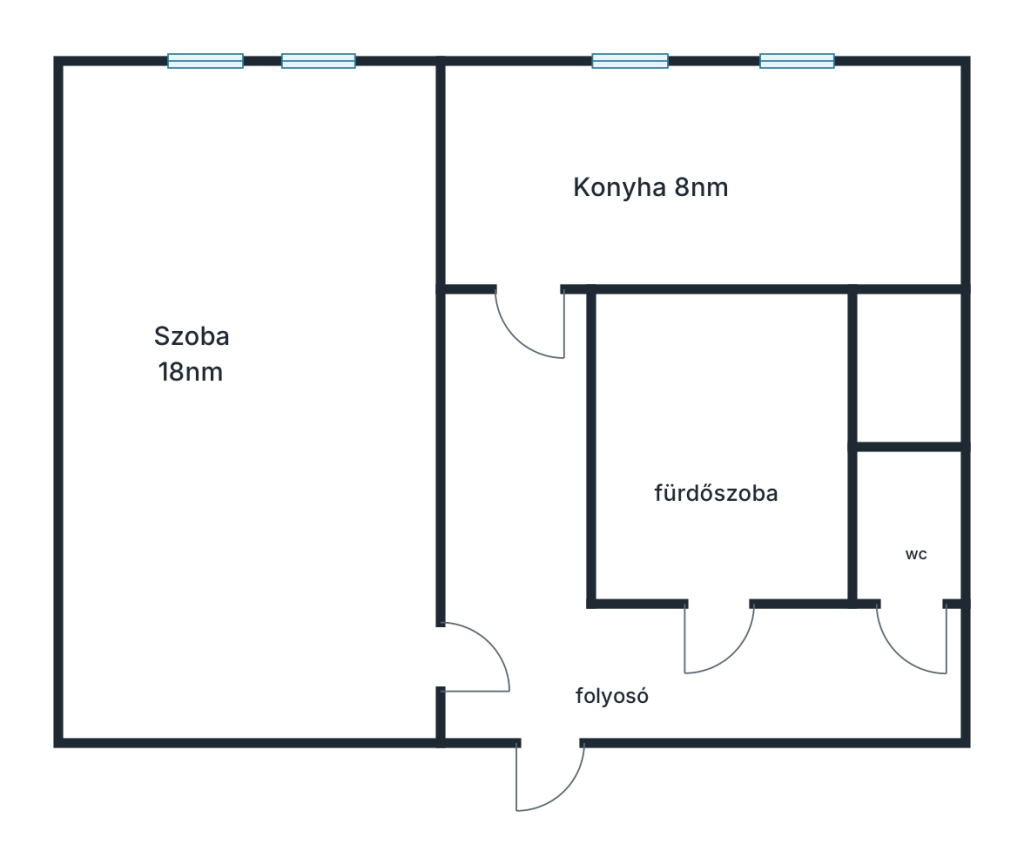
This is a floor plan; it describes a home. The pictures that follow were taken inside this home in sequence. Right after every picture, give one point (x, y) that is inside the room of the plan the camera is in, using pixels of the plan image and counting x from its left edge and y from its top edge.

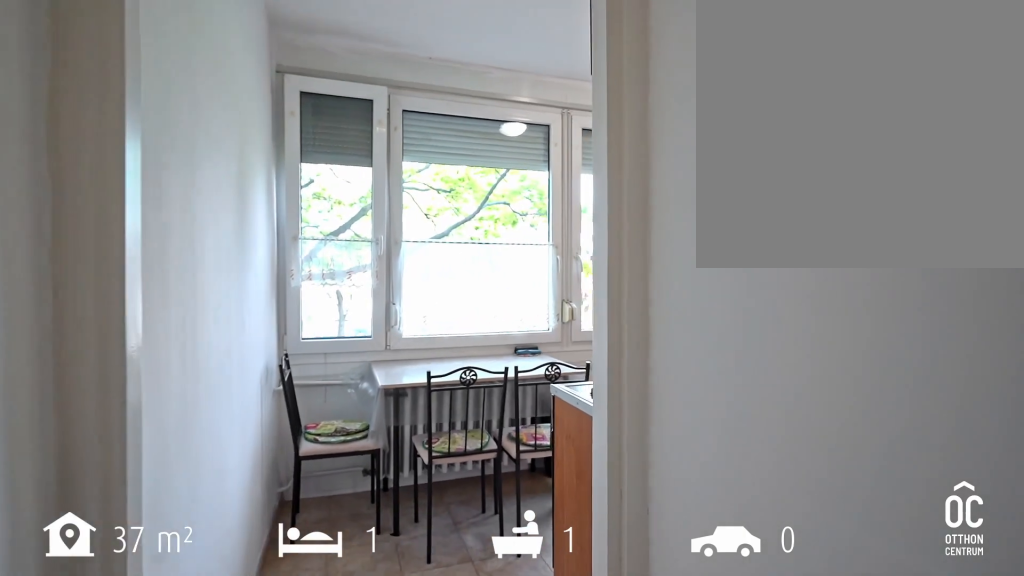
(517, 453)
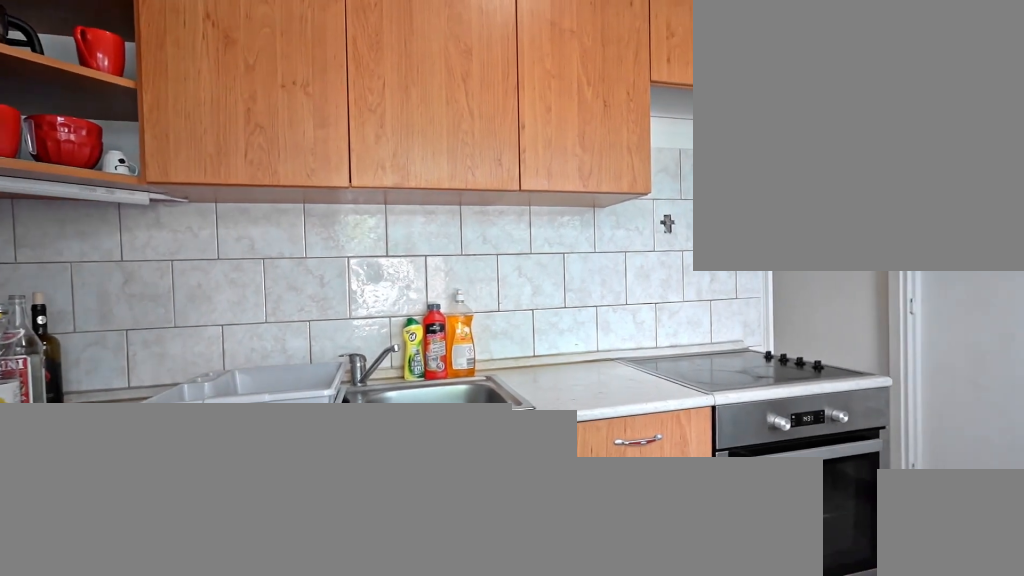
(703, 182)
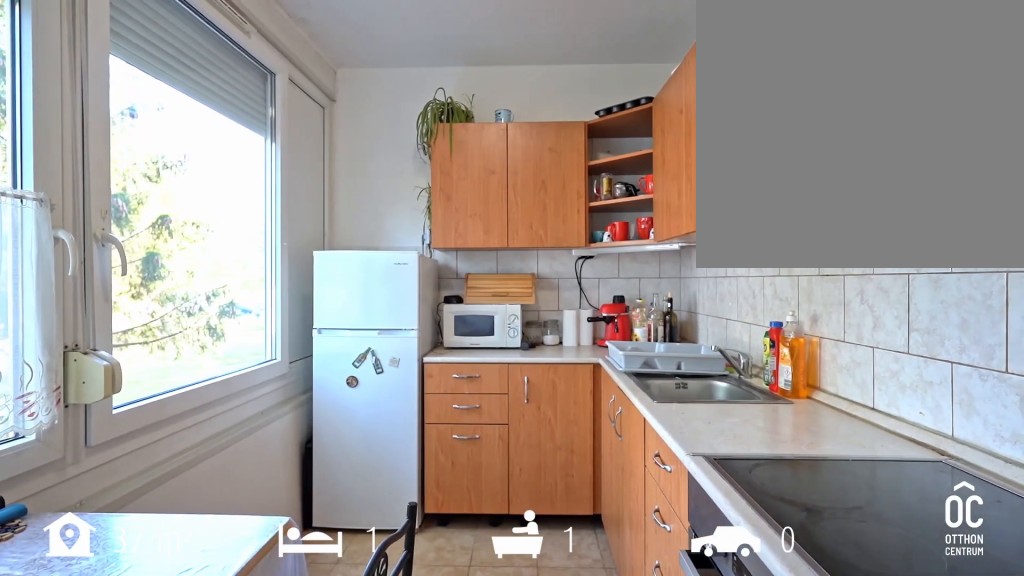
(702, 182)
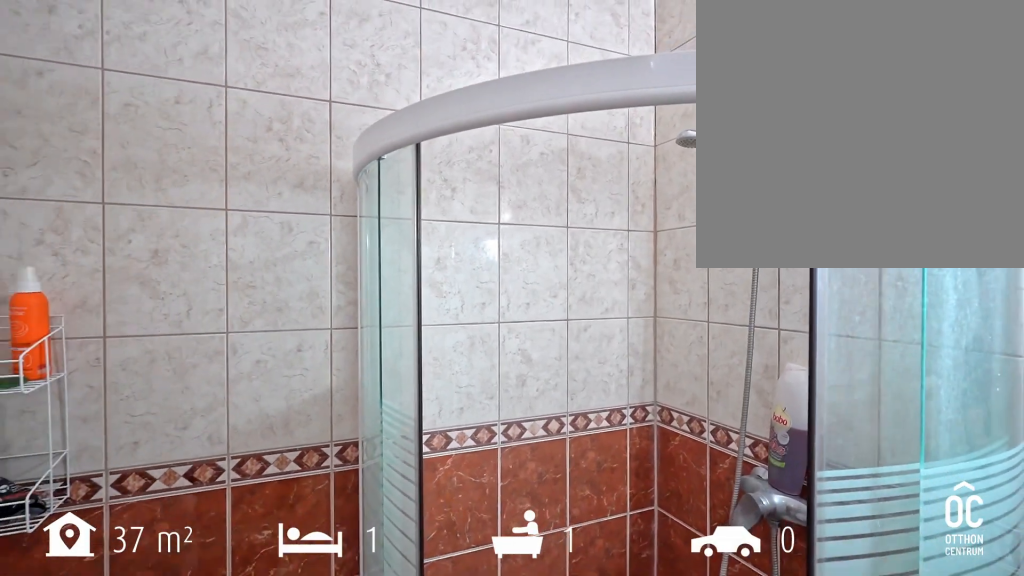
(716, 441)
